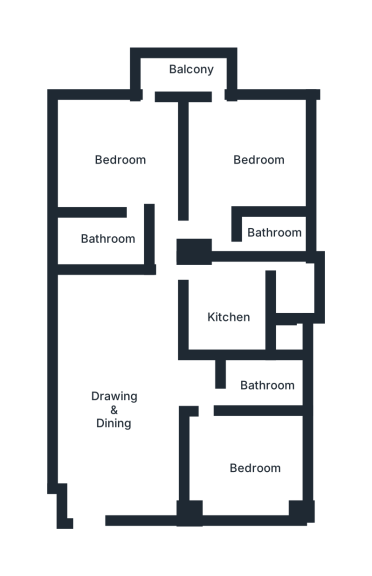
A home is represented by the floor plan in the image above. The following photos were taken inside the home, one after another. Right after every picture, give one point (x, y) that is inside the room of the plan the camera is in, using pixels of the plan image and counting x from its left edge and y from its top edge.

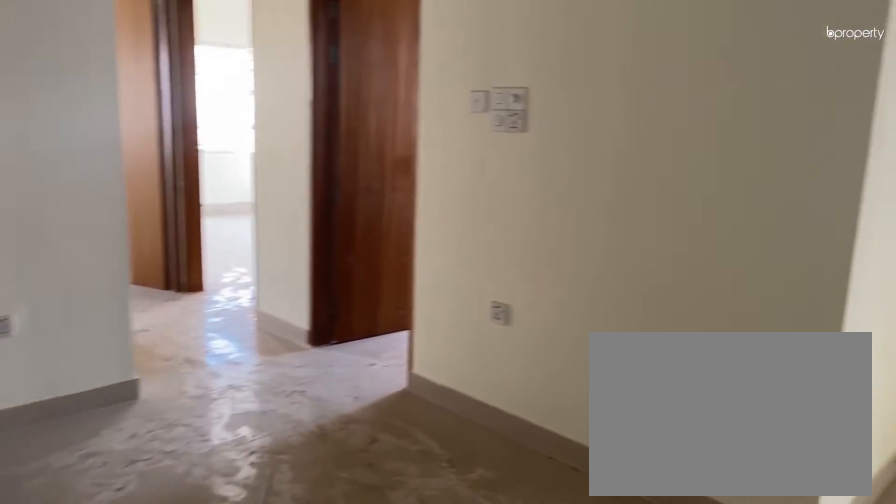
(127, 404)
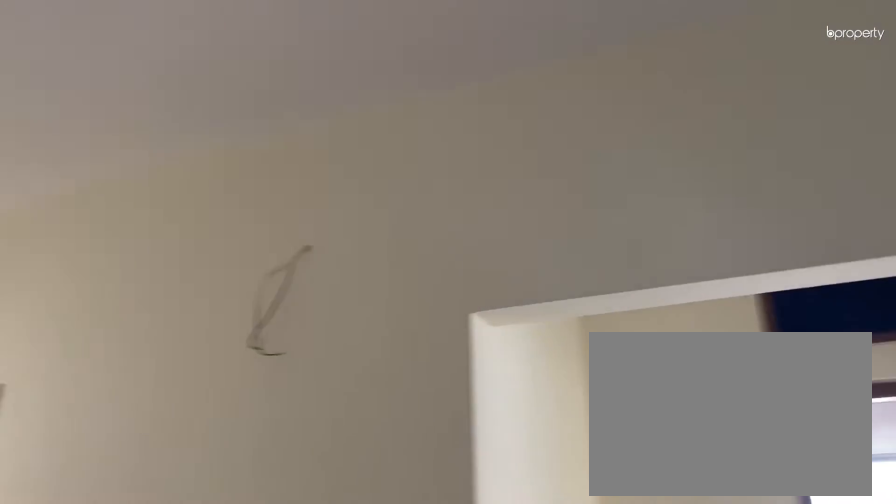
(127, 404)
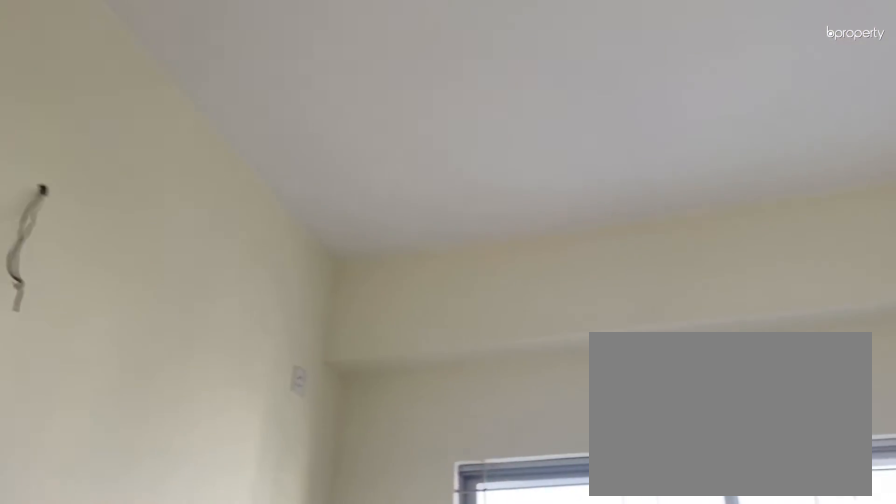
(254, 468)
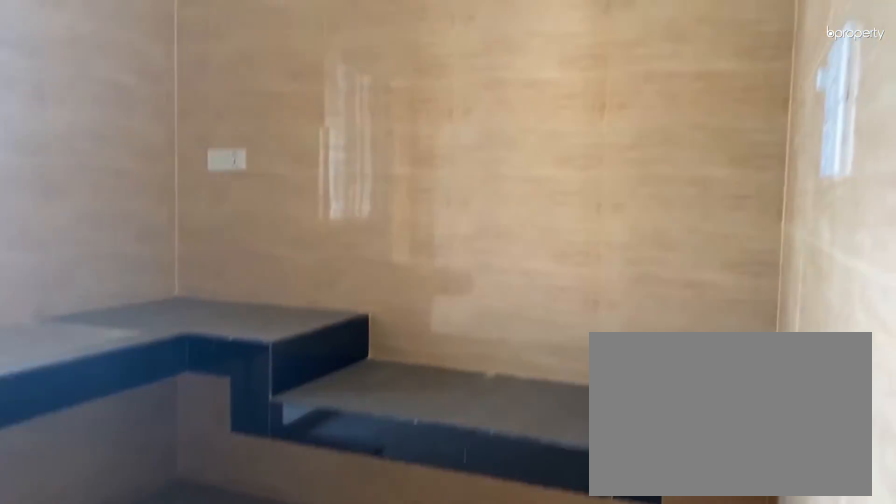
(226, 315)
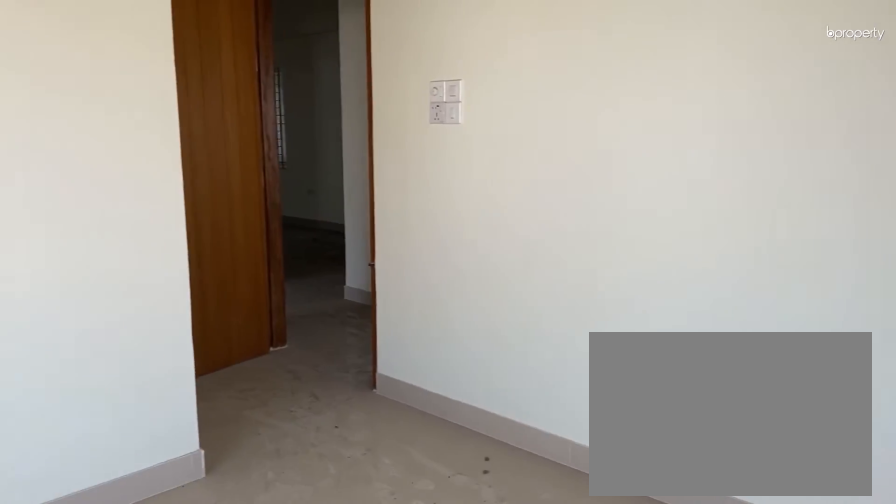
(260, 157)
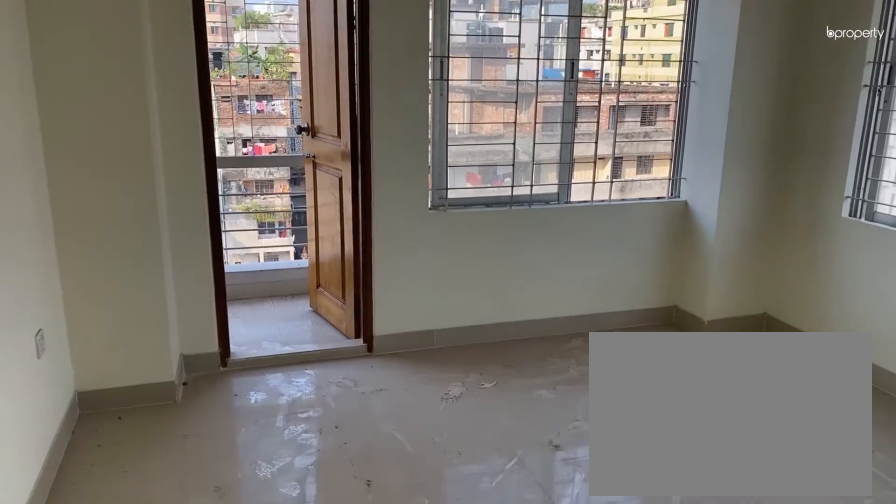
(260, 157)
